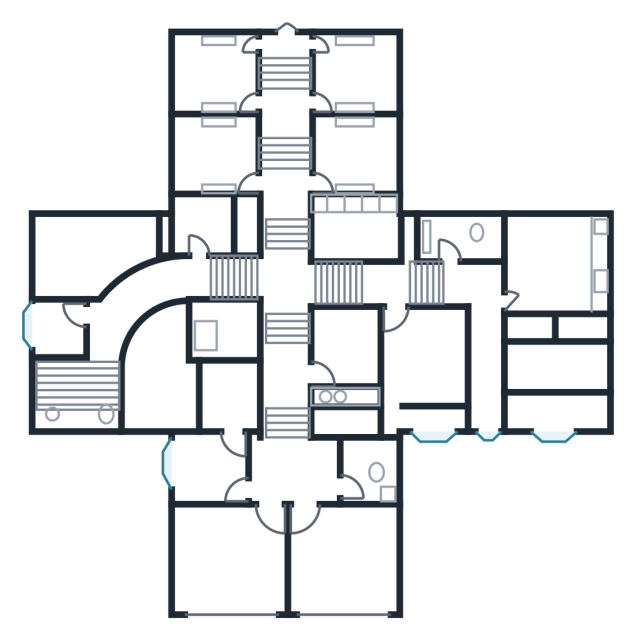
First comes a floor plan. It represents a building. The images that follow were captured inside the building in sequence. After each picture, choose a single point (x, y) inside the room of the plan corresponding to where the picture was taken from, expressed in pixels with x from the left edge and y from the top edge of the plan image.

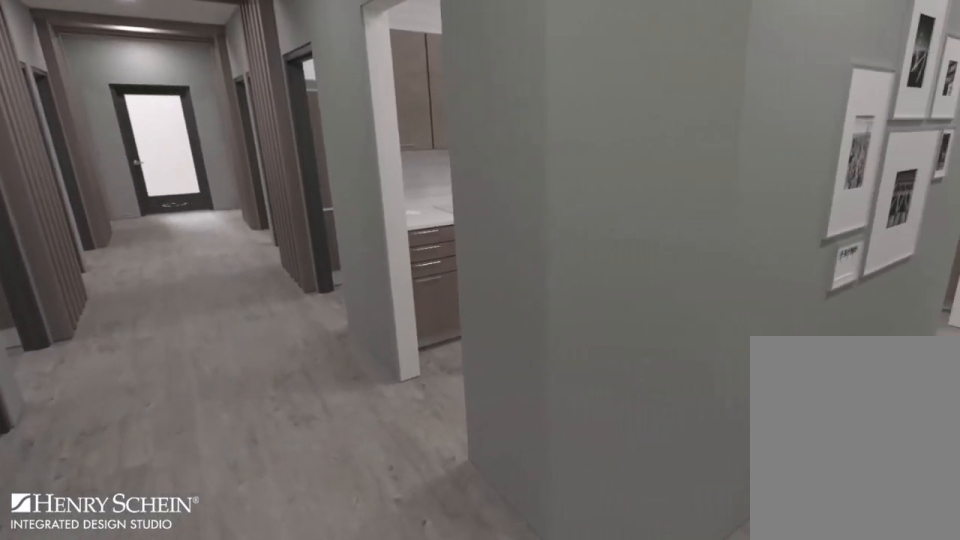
(287, 282)
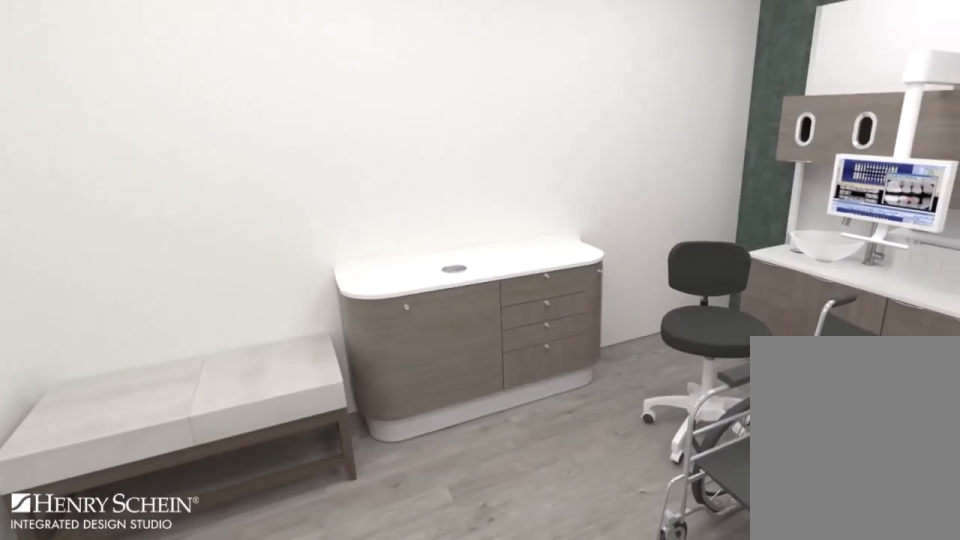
(413, 342)
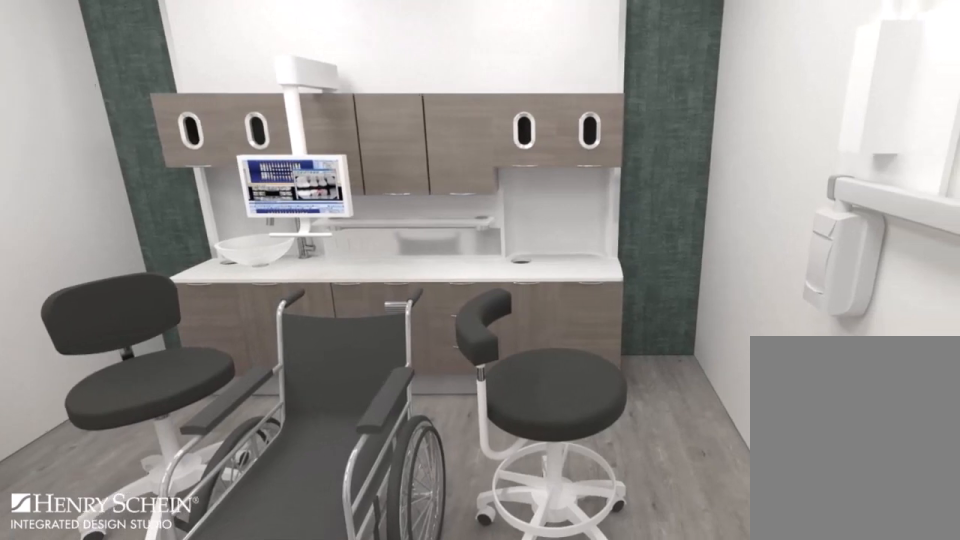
(413, 342)
